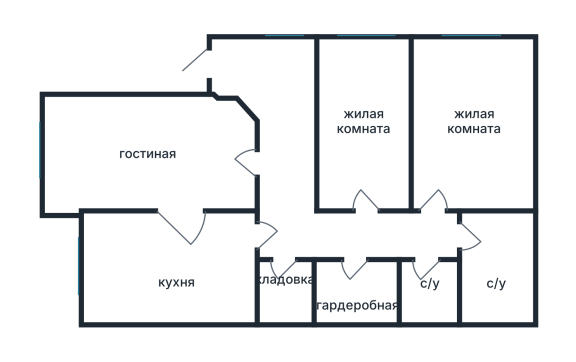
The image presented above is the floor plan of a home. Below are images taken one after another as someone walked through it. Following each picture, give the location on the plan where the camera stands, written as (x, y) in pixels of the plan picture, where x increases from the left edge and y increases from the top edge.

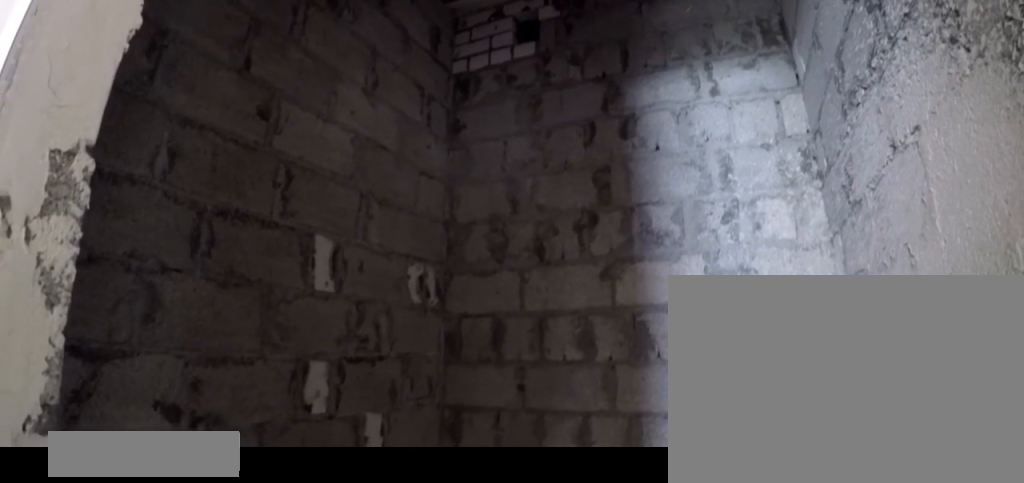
(427, 253)
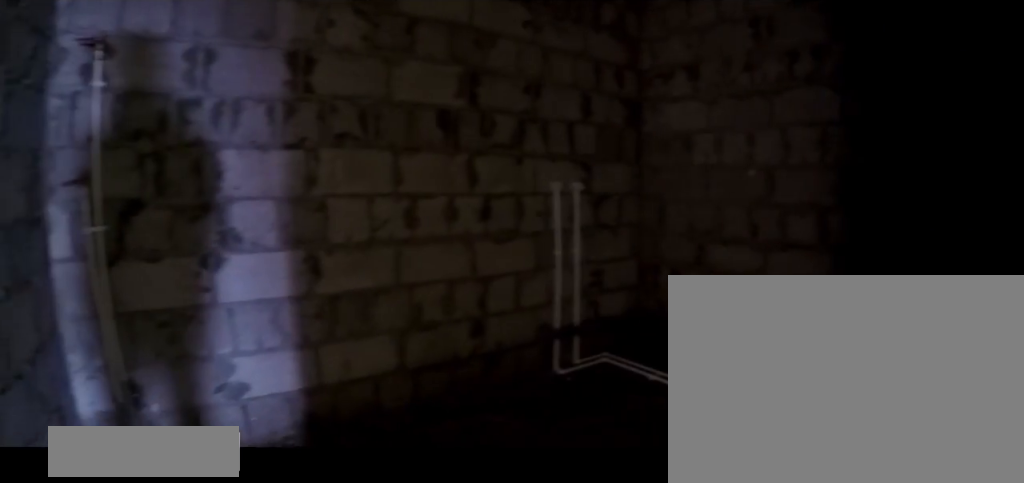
(495, 283)
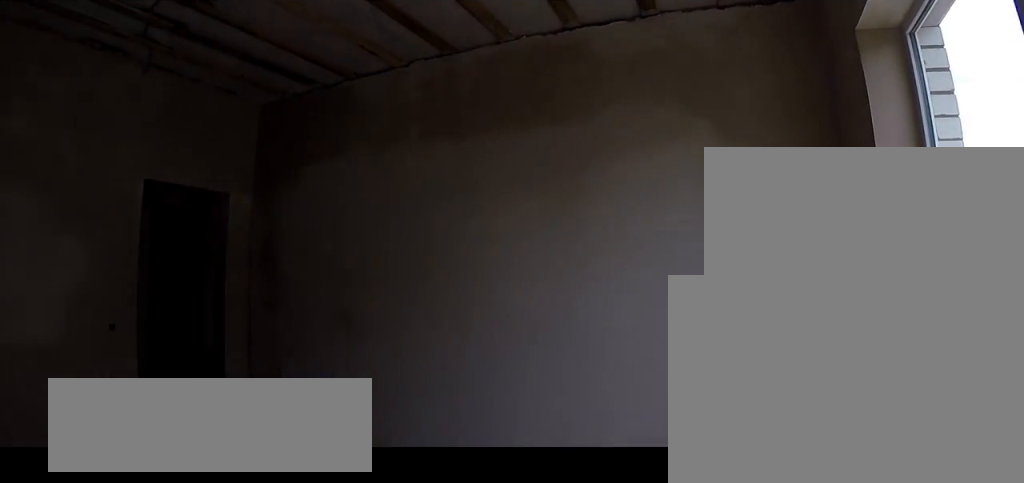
(515, 61)
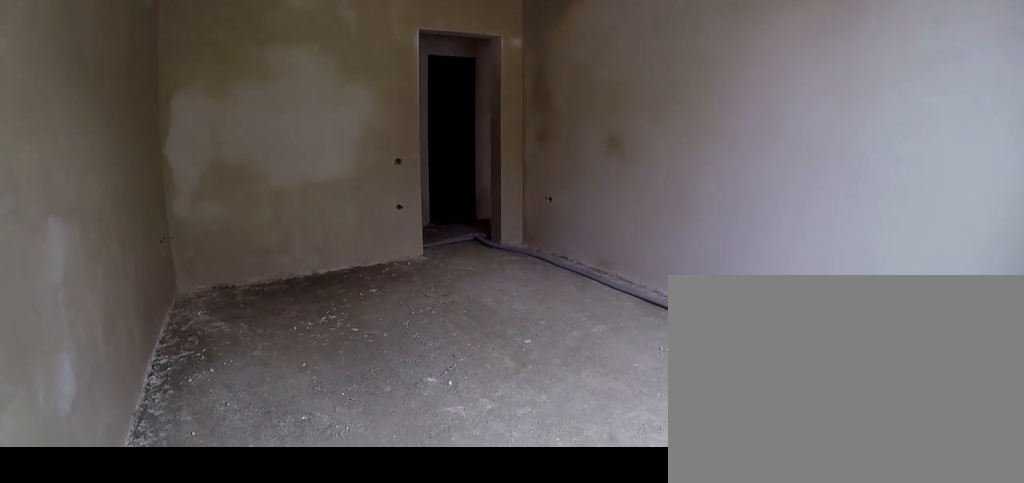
(516, 61)
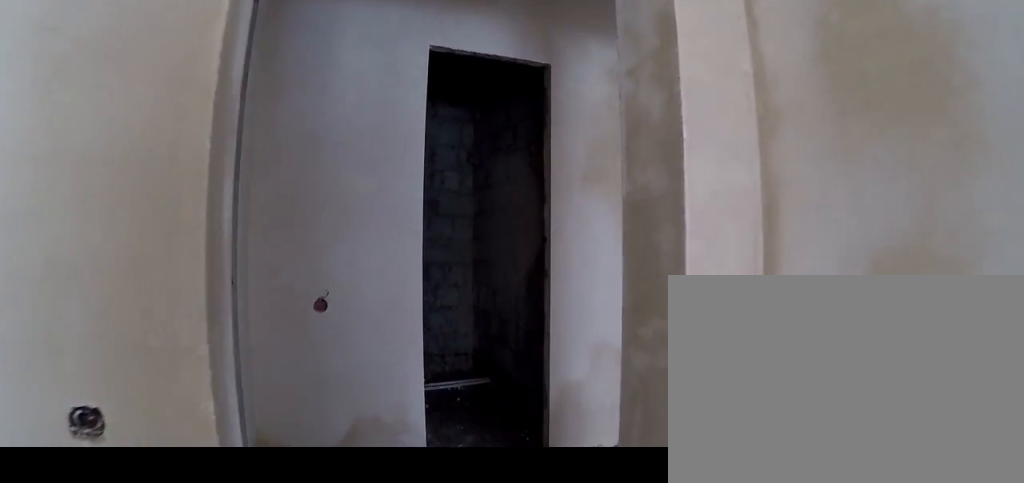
(440, 193)
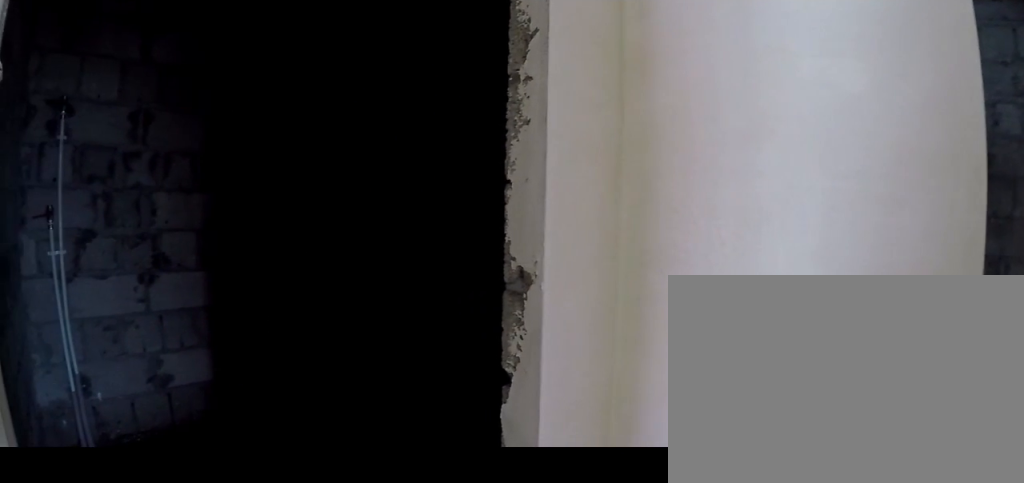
(432, 213)
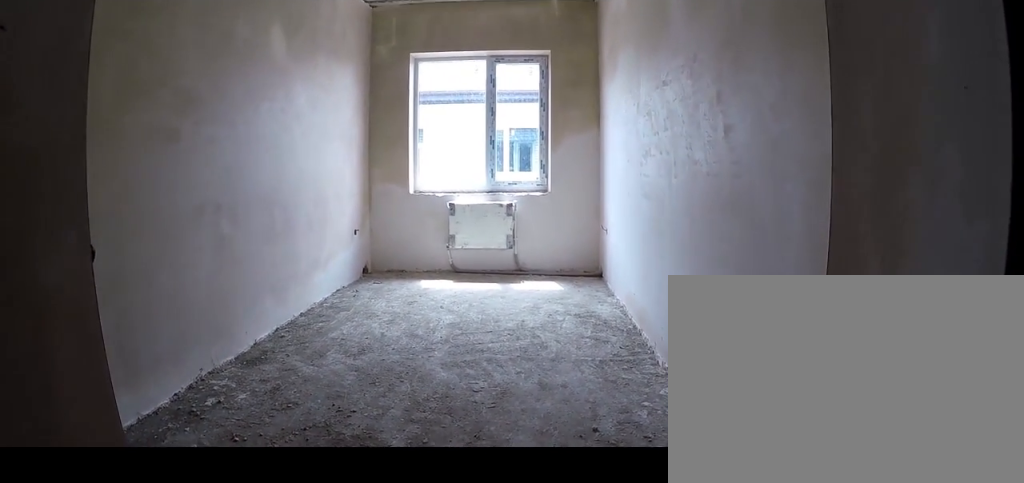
(367, 214)
